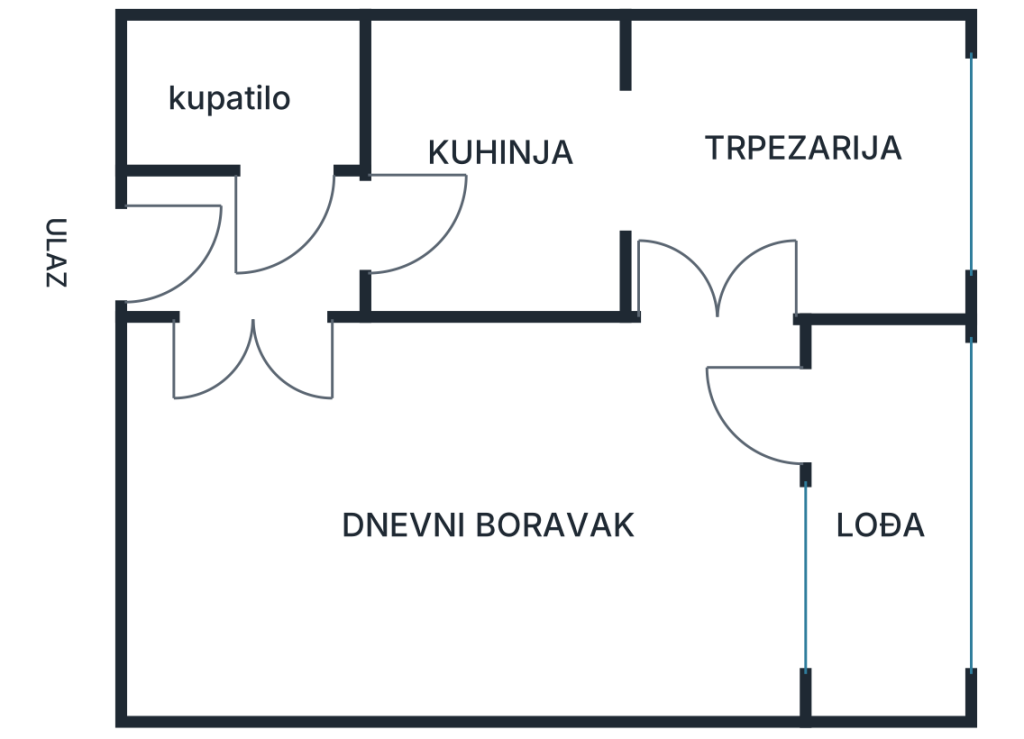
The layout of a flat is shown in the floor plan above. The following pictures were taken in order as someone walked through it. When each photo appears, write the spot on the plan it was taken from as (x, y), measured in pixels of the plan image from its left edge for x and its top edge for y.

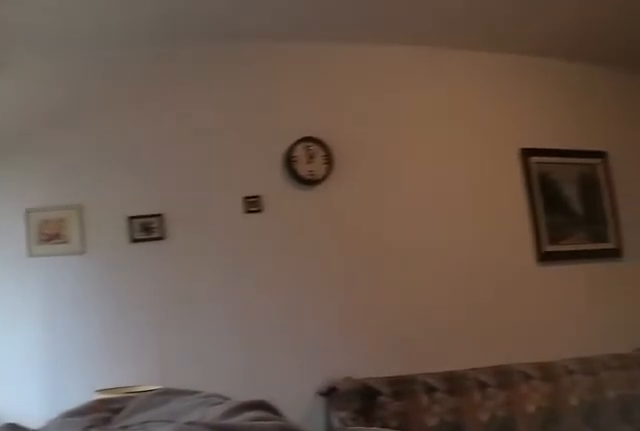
(777, 378)
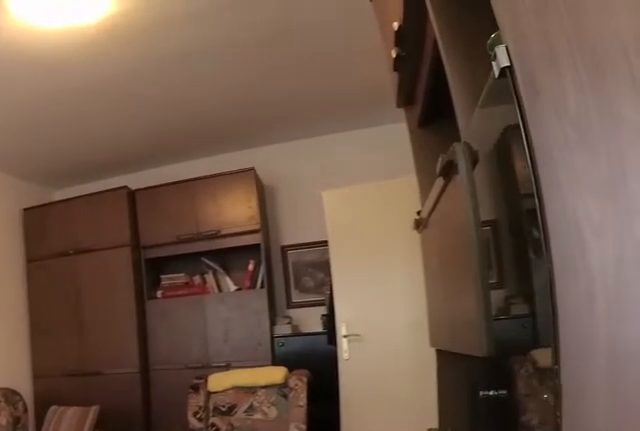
(793, 390)
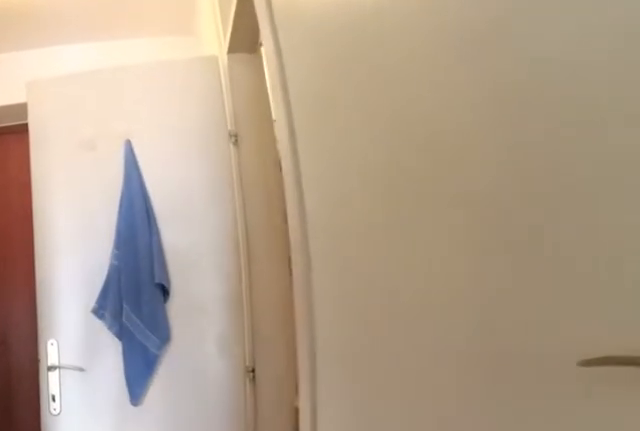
(490, 197)
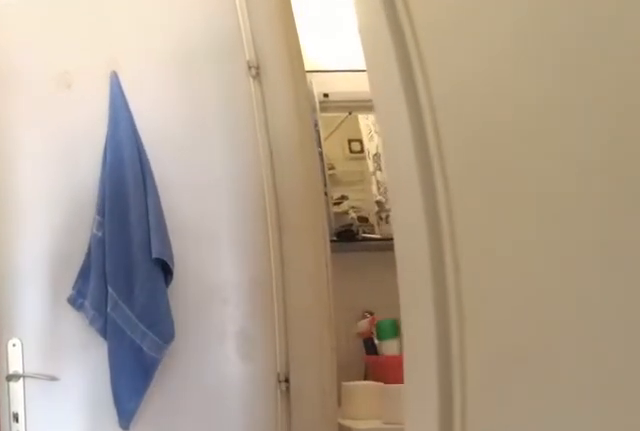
(418, 209)
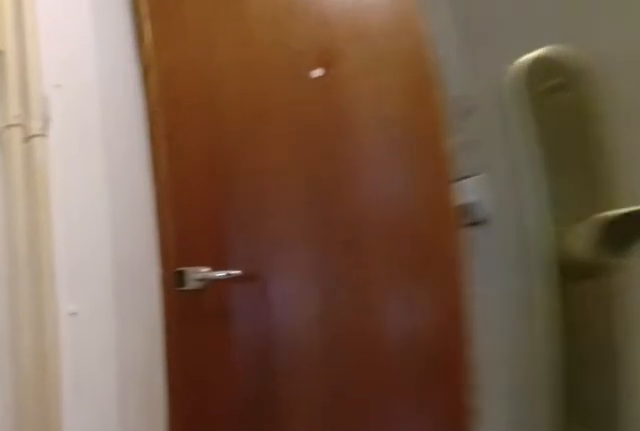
(307, 224)
